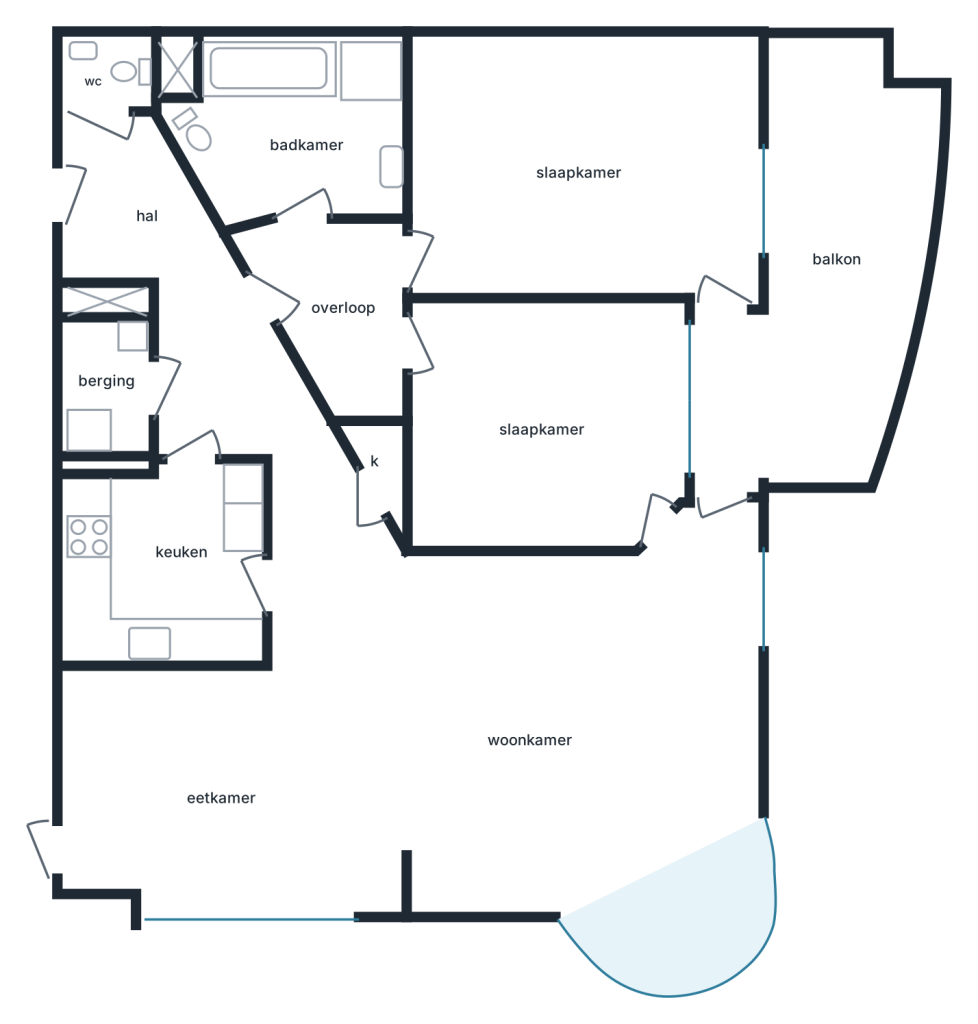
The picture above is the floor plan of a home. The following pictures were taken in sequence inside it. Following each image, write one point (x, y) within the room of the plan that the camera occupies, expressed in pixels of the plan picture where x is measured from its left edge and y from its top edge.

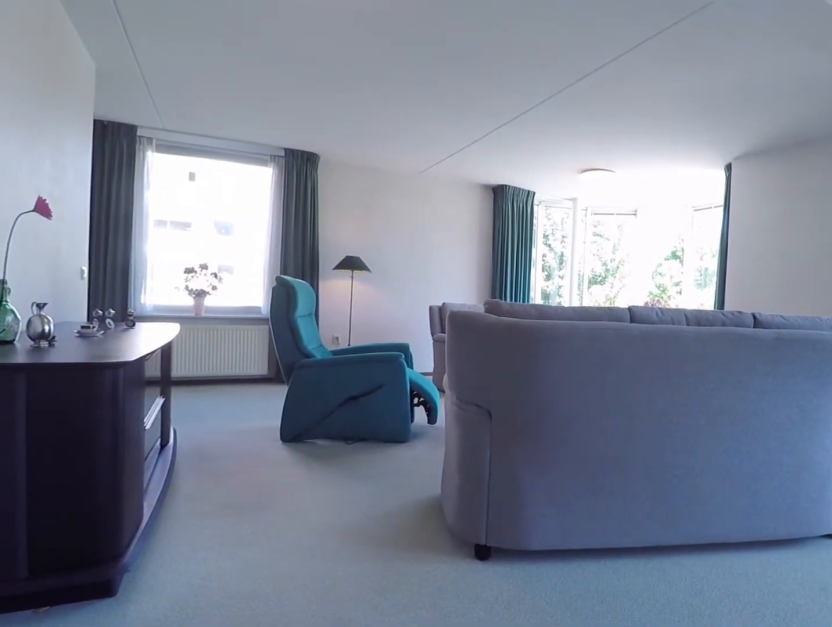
(104, 760)
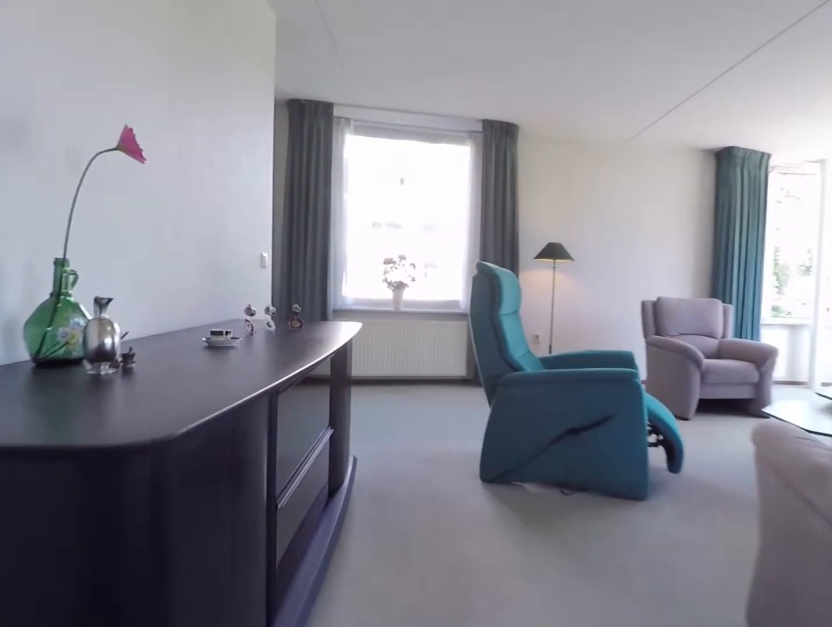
(104, 760)
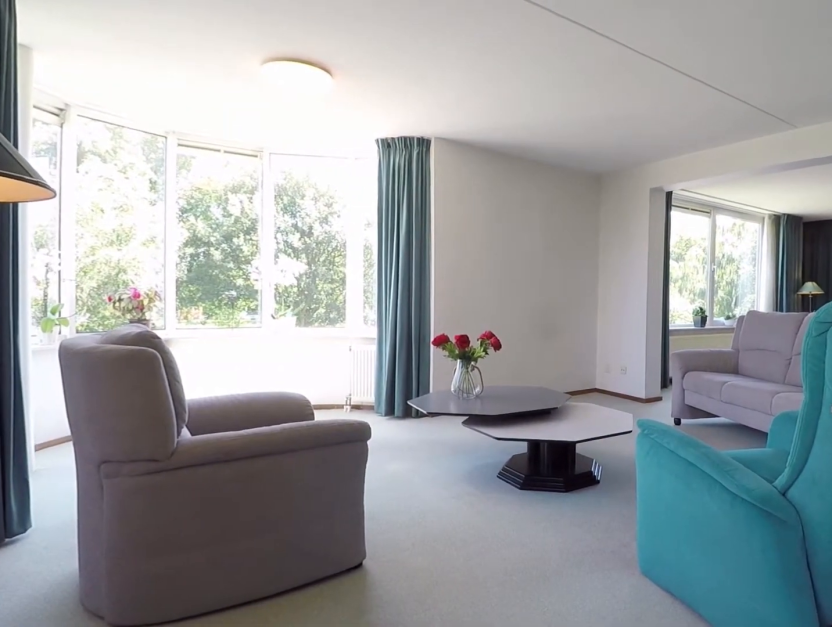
(258, 899)
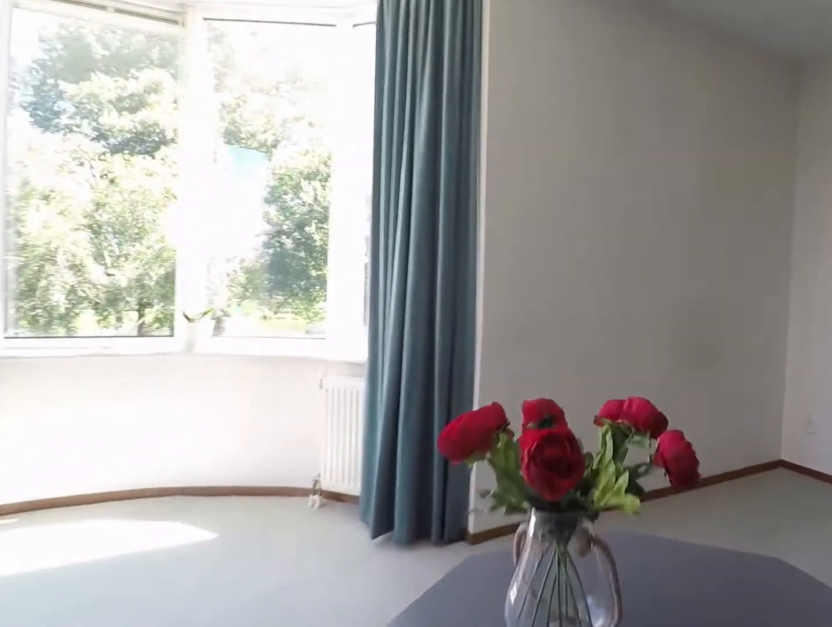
(108, 753)
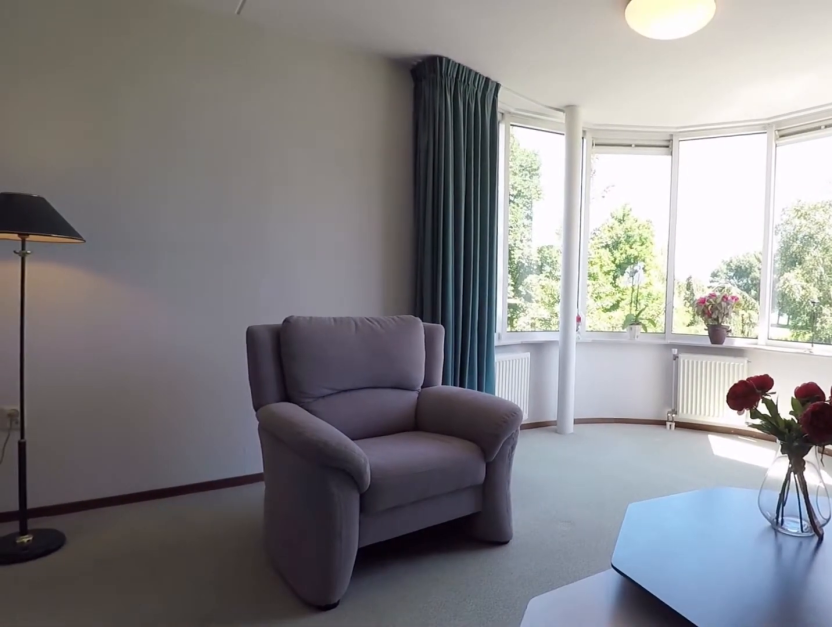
(266, 900)
